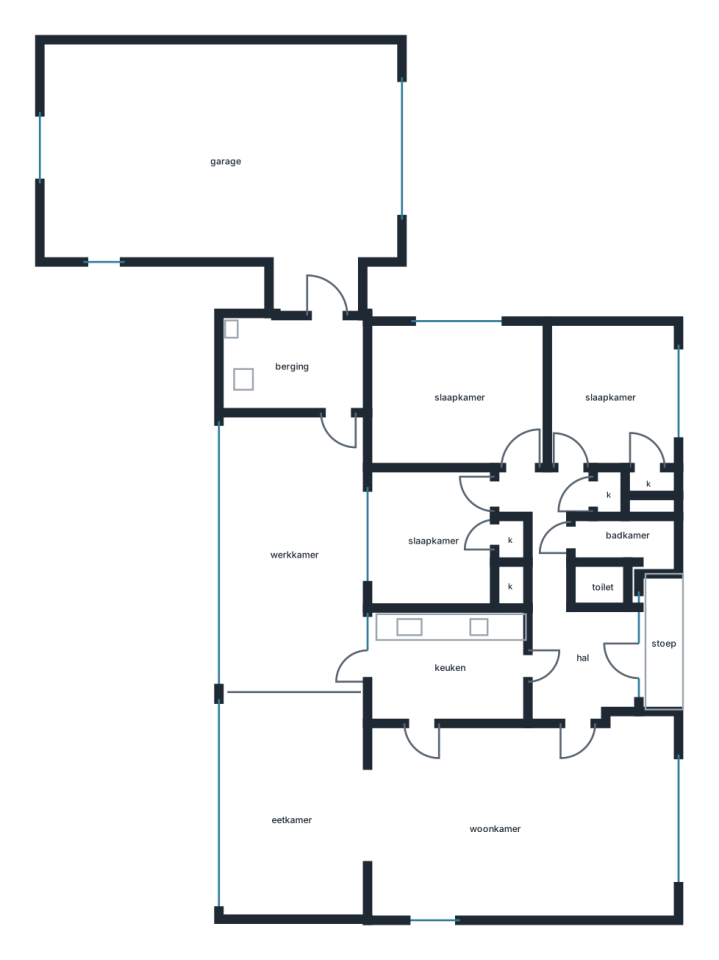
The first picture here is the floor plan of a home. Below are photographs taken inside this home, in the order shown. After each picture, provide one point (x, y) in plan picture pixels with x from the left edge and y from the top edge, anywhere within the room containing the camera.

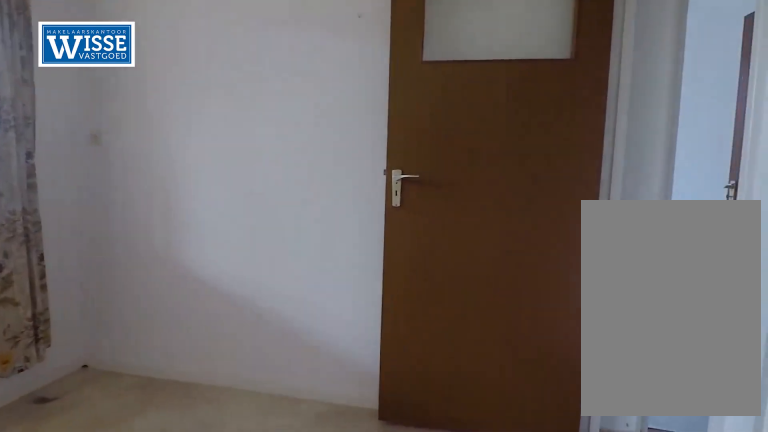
(430, 537)
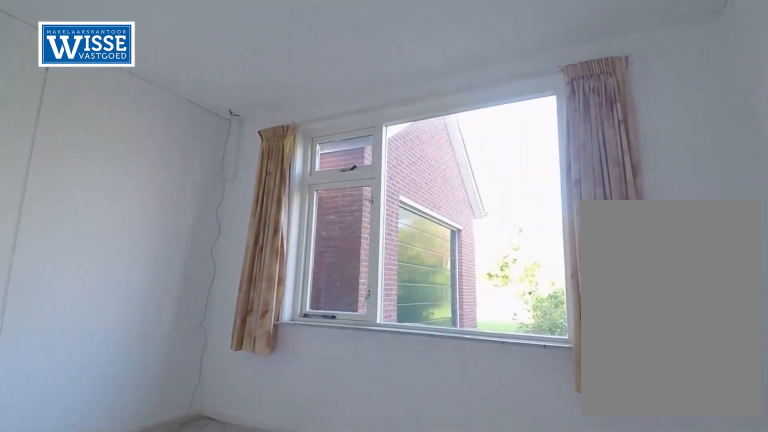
(456, 396)
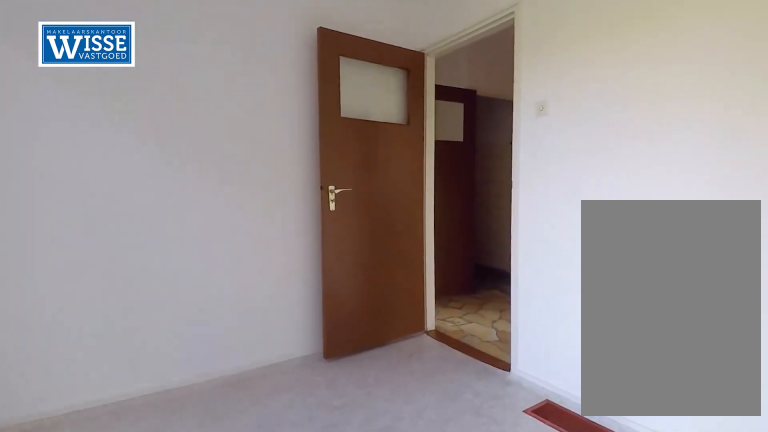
(456, 396)
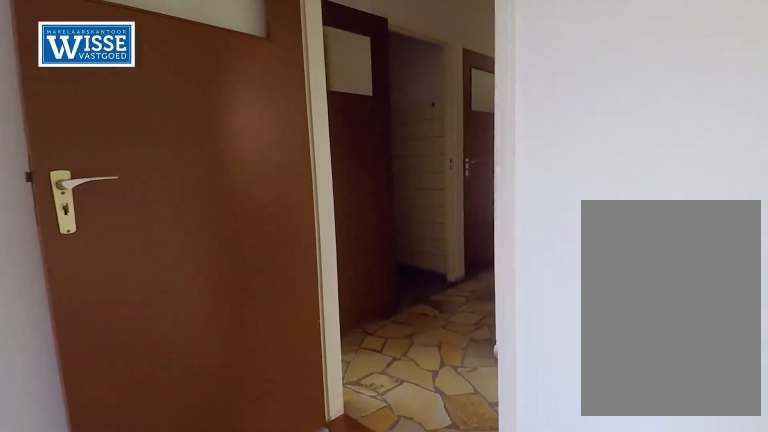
(456, 396)
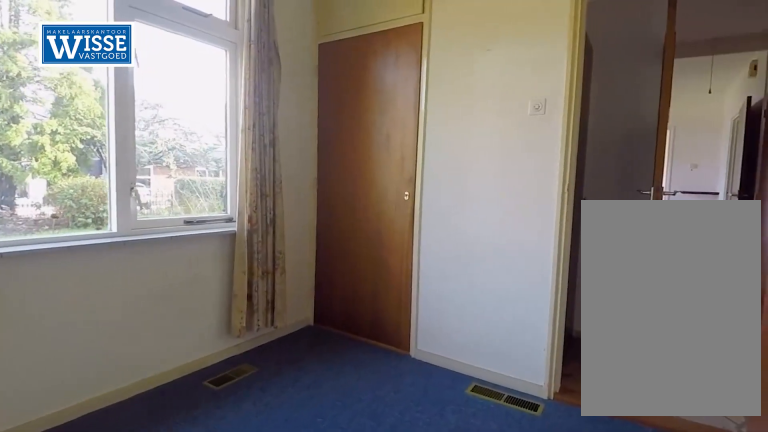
(615, 396)
